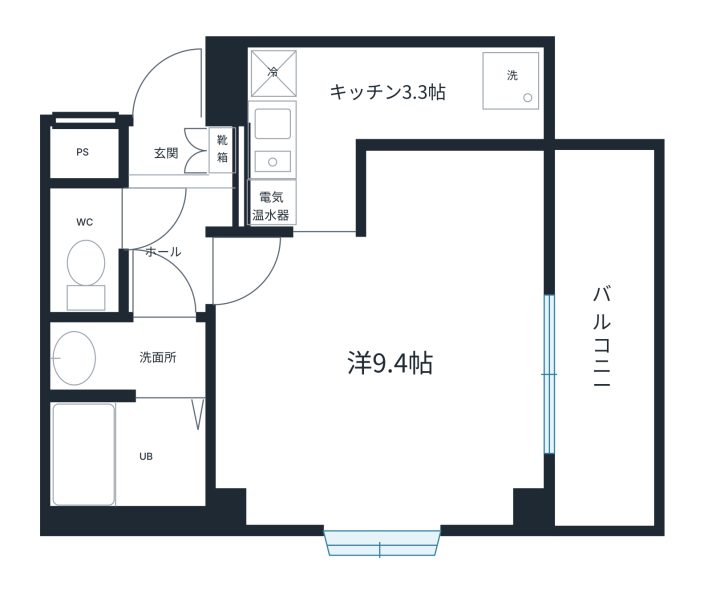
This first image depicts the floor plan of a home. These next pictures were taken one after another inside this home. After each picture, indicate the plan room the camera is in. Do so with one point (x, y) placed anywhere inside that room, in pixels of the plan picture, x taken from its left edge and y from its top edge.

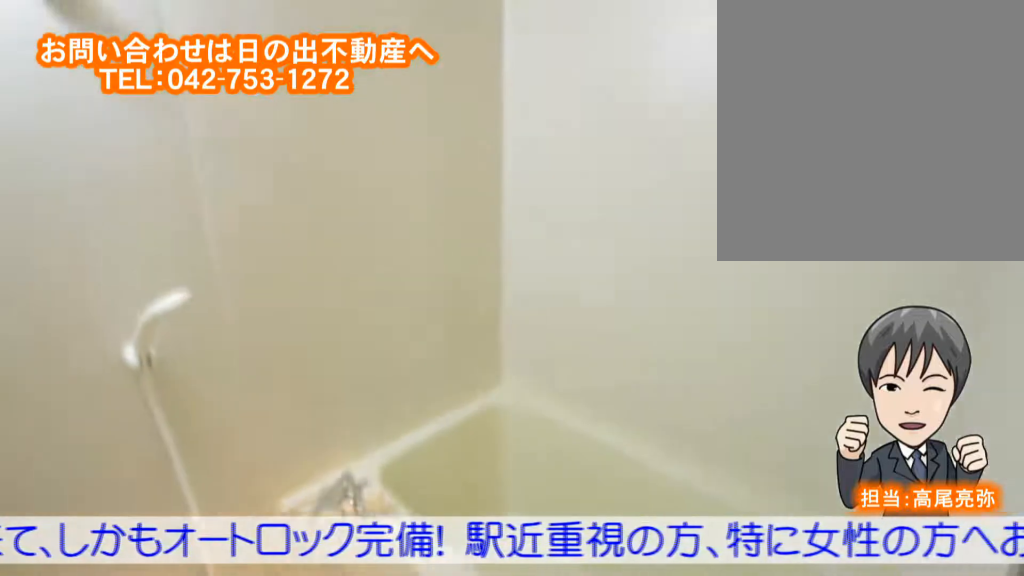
(115, 448)
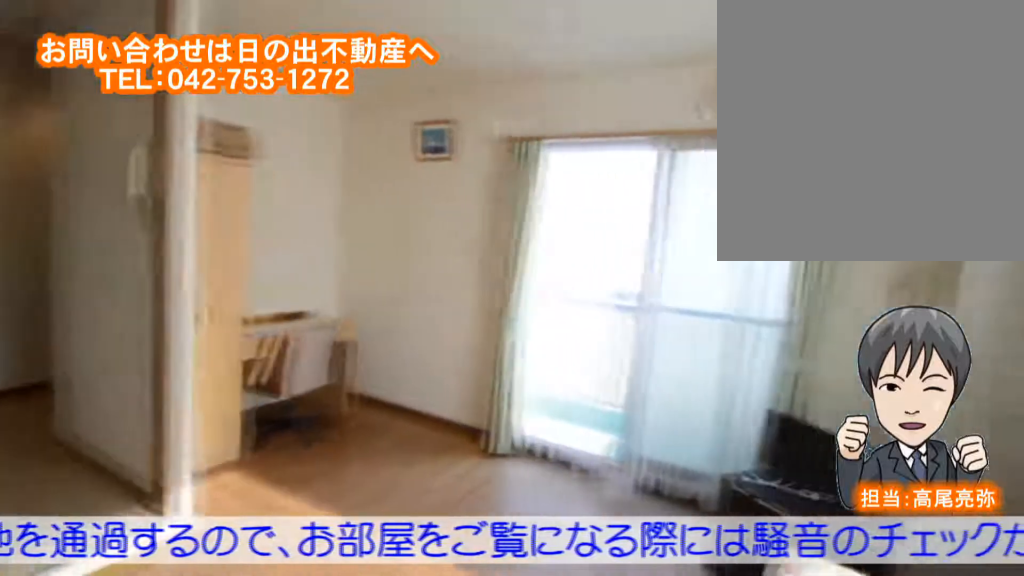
(398, 404)
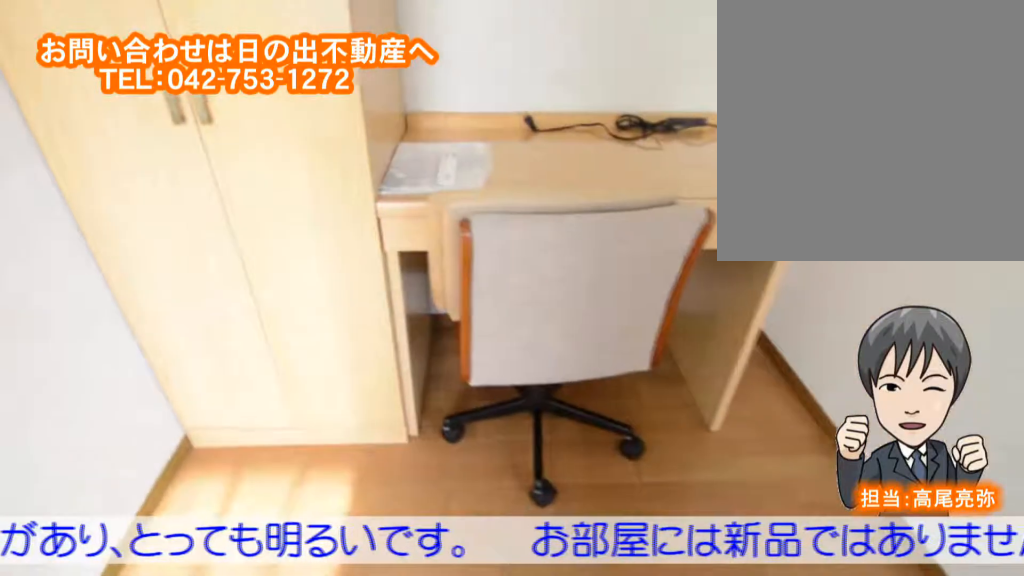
(398, 402)
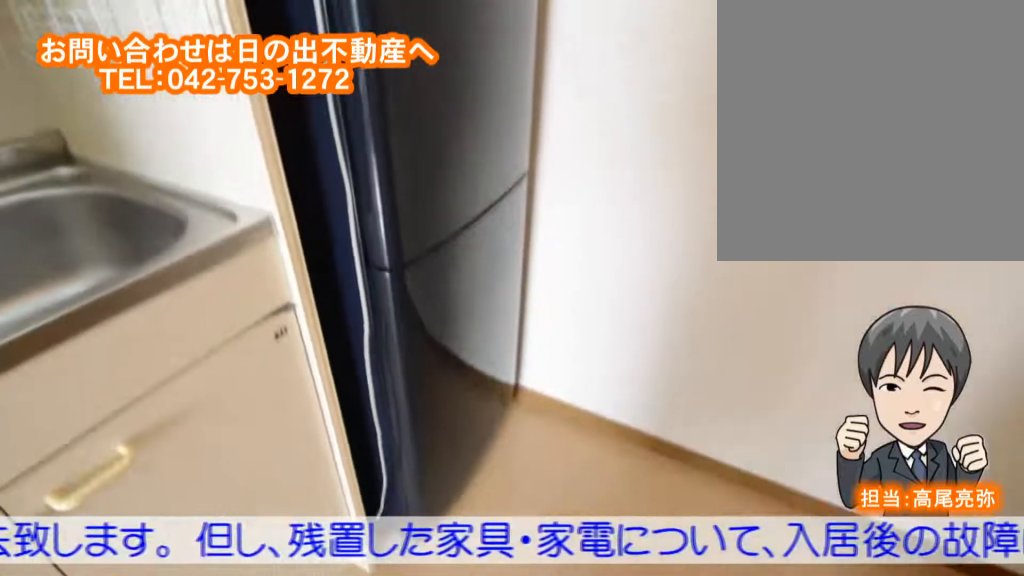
(352, 103)
